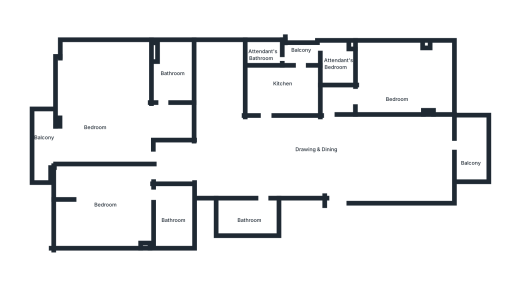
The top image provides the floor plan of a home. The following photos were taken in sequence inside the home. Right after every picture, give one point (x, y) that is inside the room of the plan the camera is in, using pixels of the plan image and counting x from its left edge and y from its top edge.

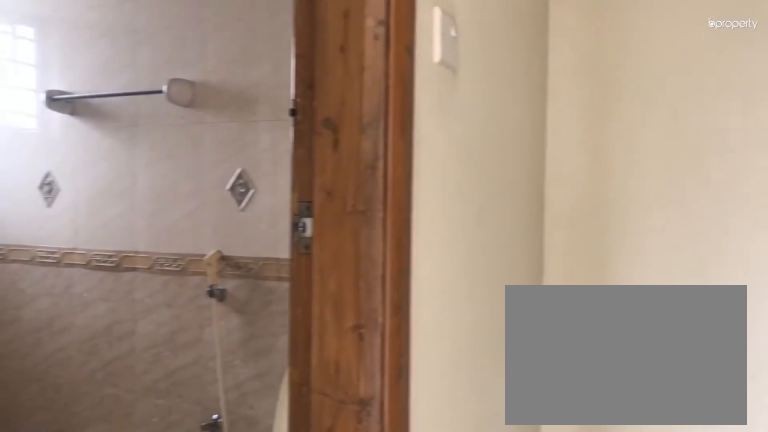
(163, 112)
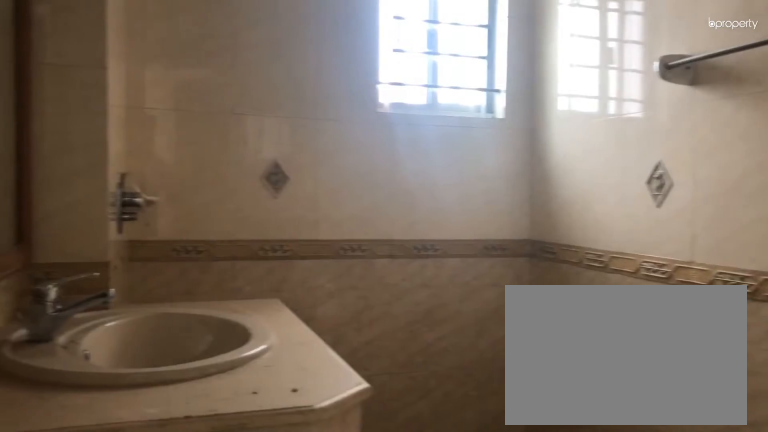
(172, 67)
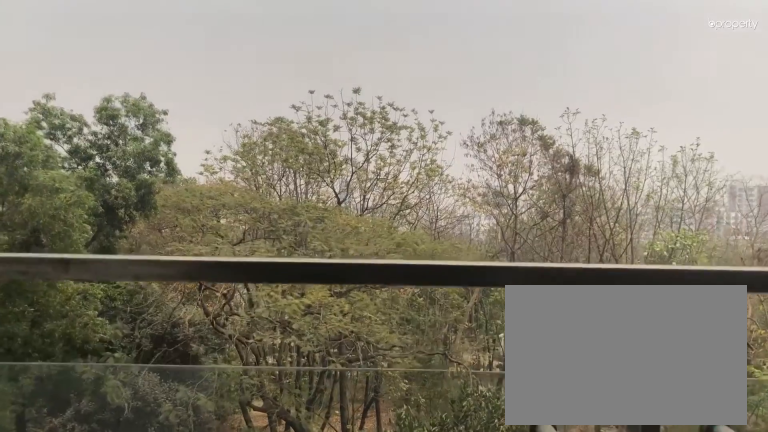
(43, 140)
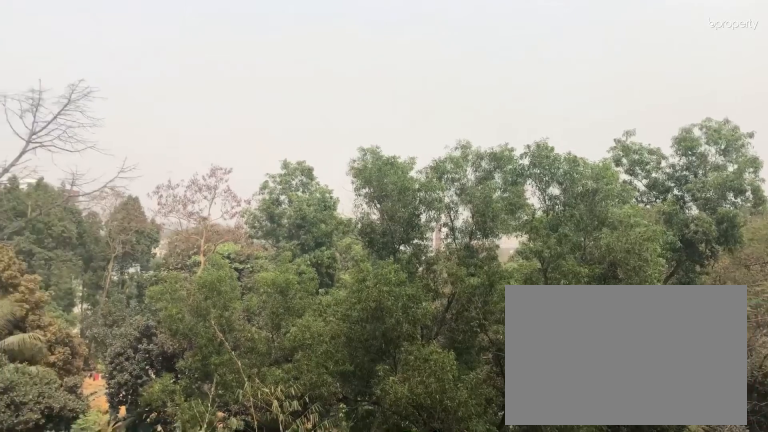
(43, 140)
